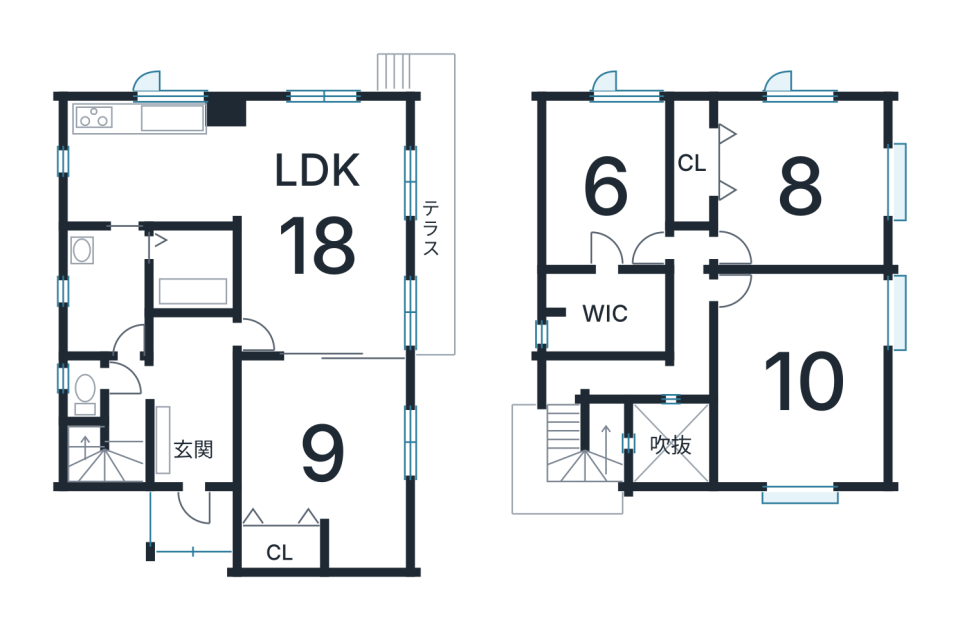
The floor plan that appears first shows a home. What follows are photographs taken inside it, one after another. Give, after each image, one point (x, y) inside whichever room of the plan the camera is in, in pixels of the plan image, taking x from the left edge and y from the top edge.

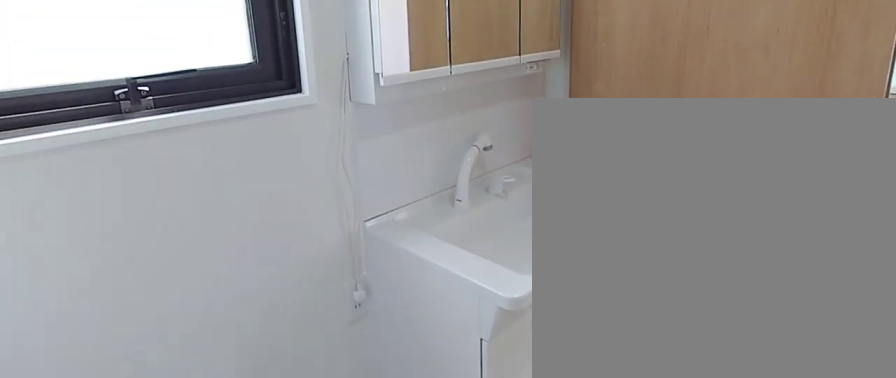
(104, 311)
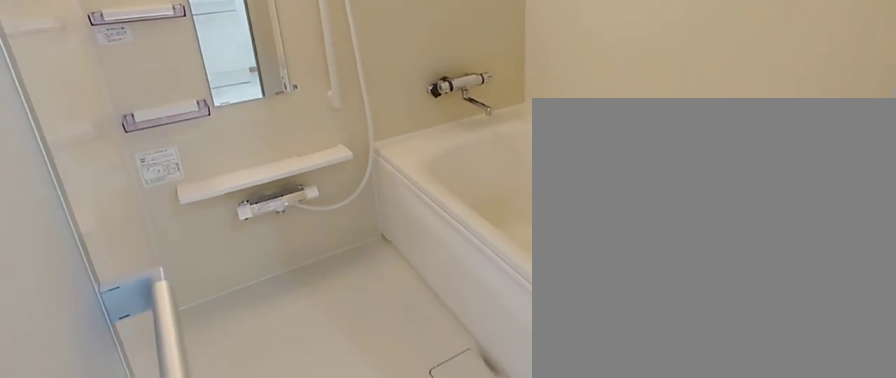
(188, 272)
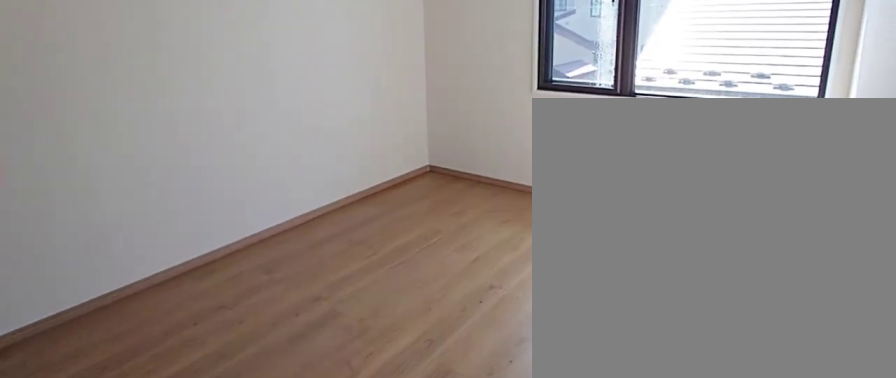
(607, 213)
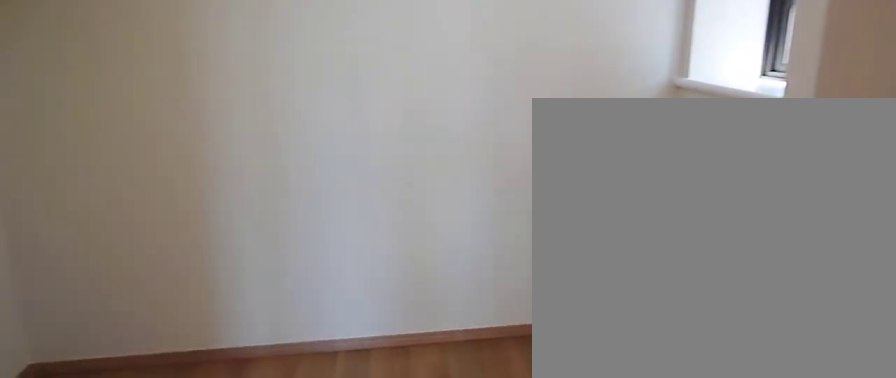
(607, 319)
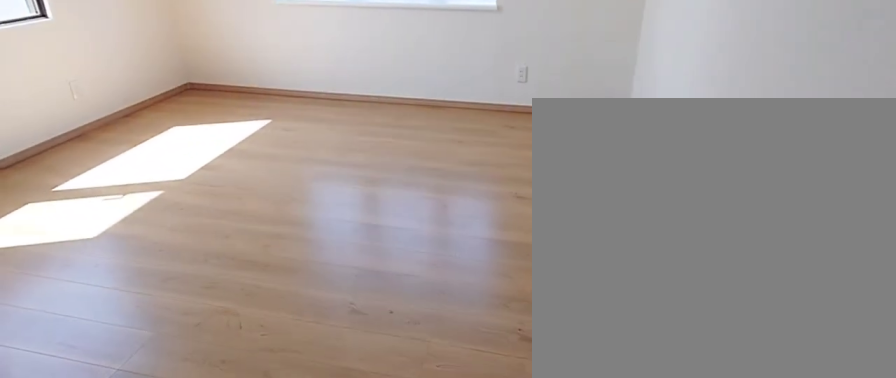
(797, 191)
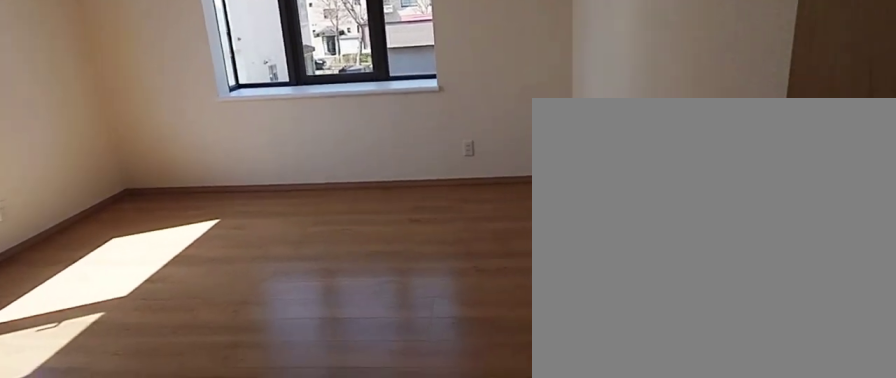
(797, 191)
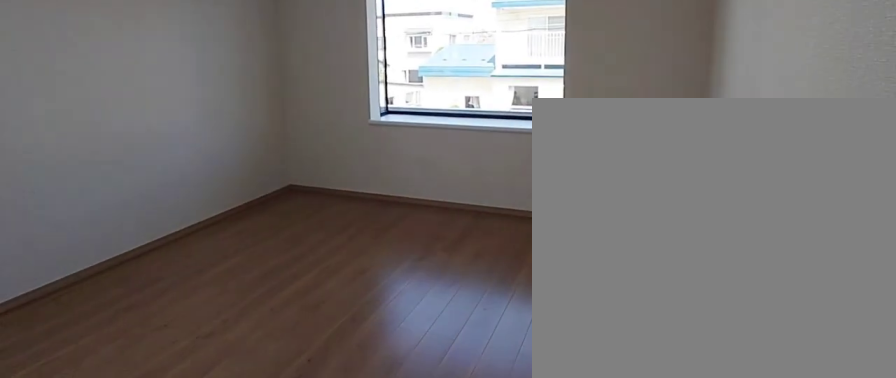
(798, 394)
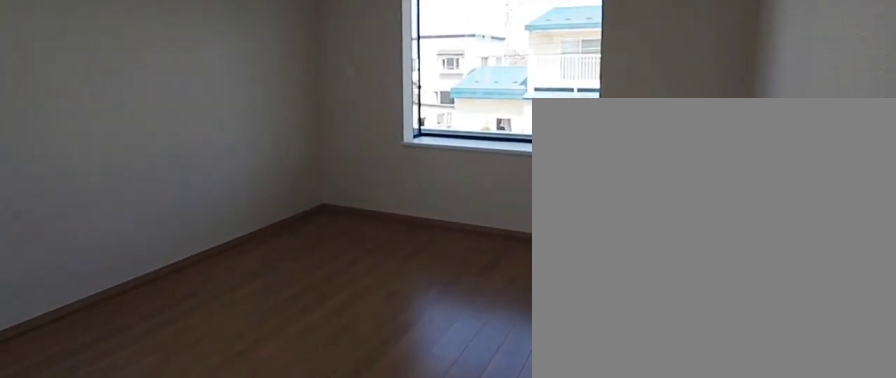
(798, 394)
